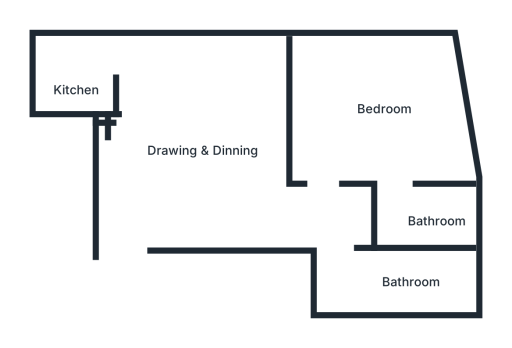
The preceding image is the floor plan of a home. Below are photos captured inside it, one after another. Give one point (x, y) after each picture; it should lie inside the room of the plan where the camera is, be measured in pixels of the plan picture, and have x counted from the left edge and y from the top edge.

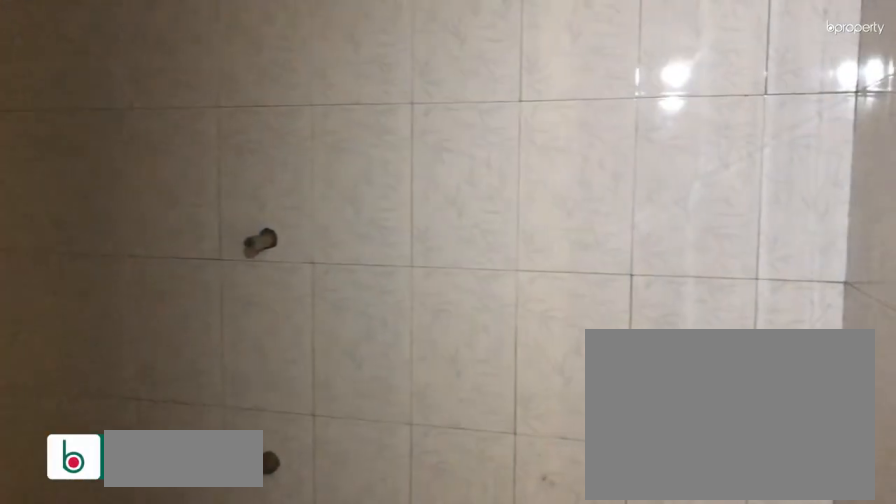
(398, 279)
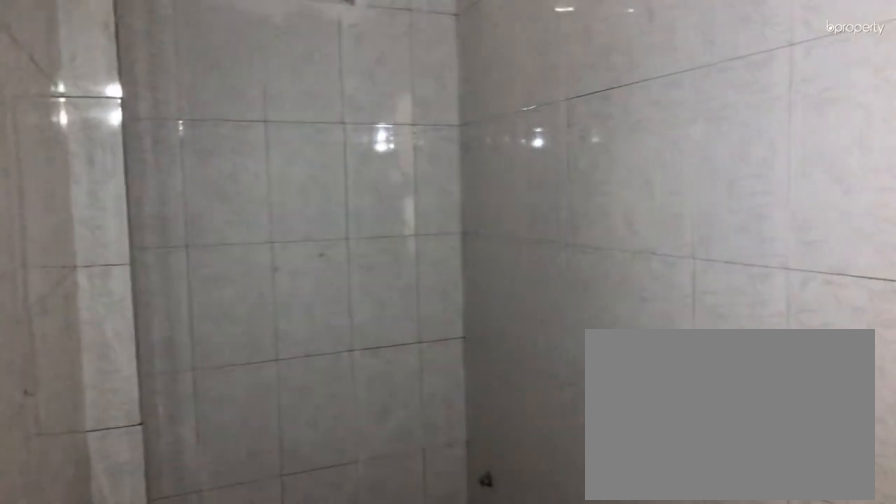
(398, 279)
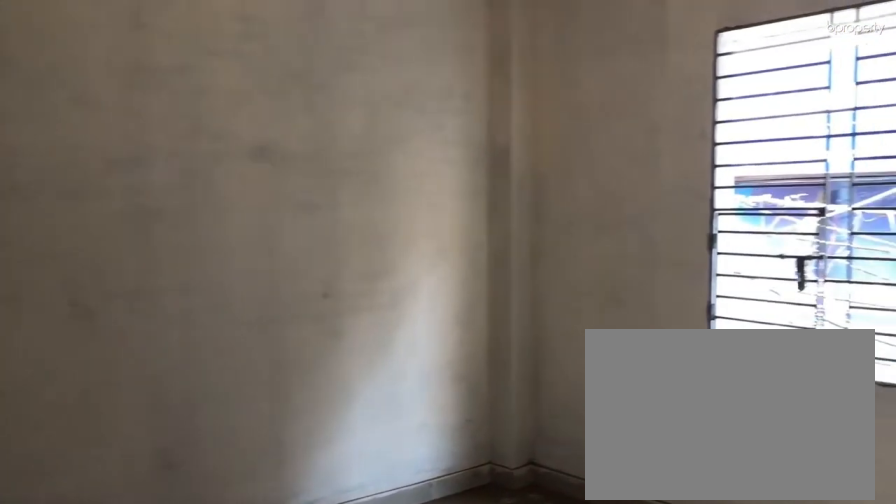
(390, 99)
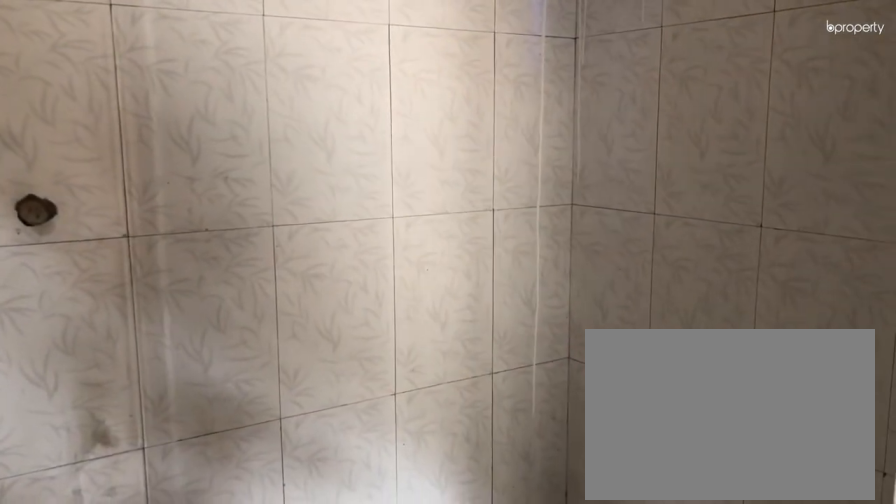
(419, 210)
